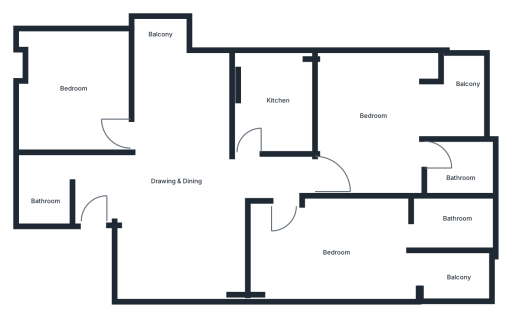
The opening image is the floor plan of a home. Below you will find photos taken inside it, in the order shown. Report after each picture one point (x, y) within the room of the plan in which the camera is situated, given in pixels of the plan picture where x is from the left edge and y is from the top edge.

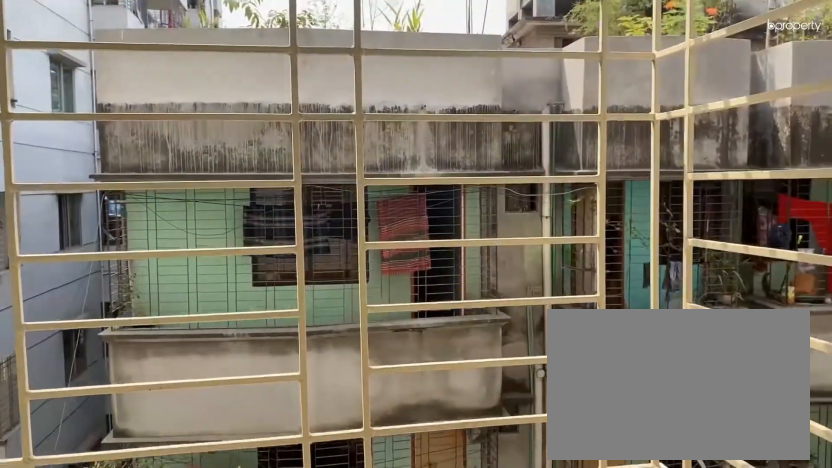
(159, 36)
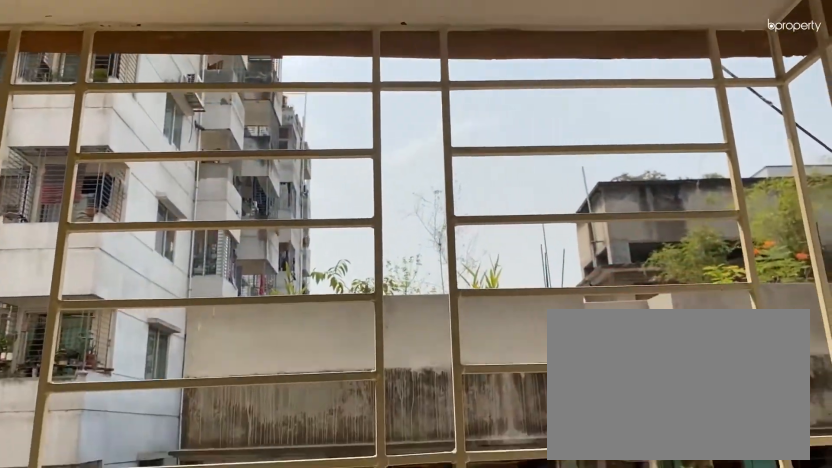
(159, 36)
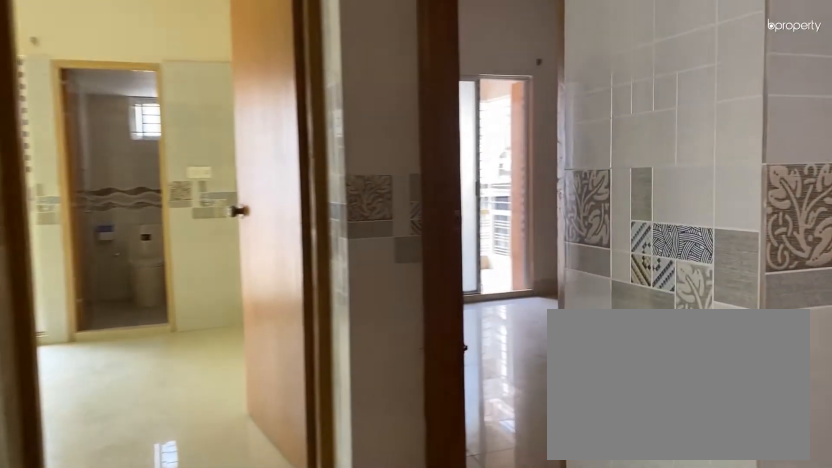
(196, 172)
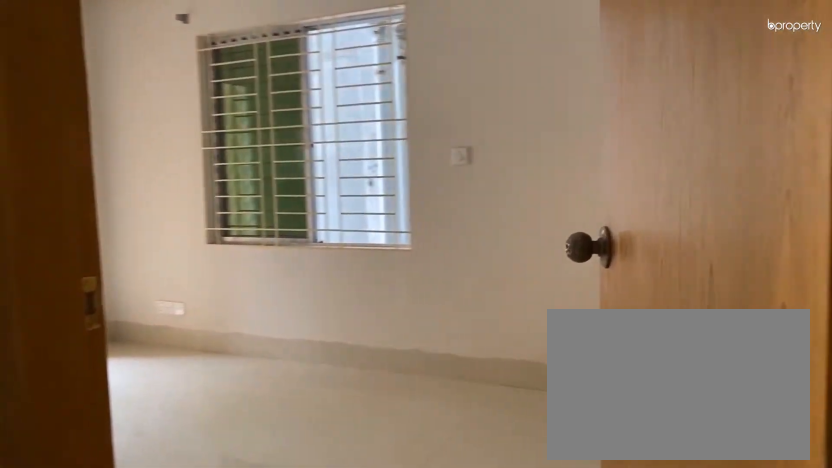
(283, 223)
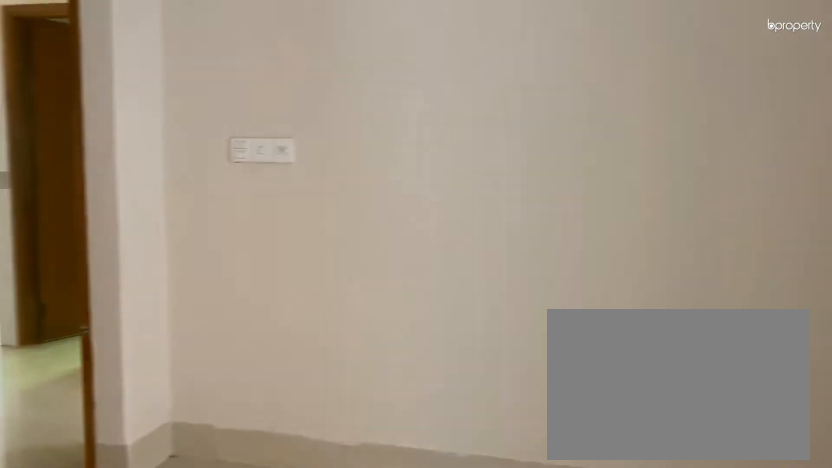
(358, 250)
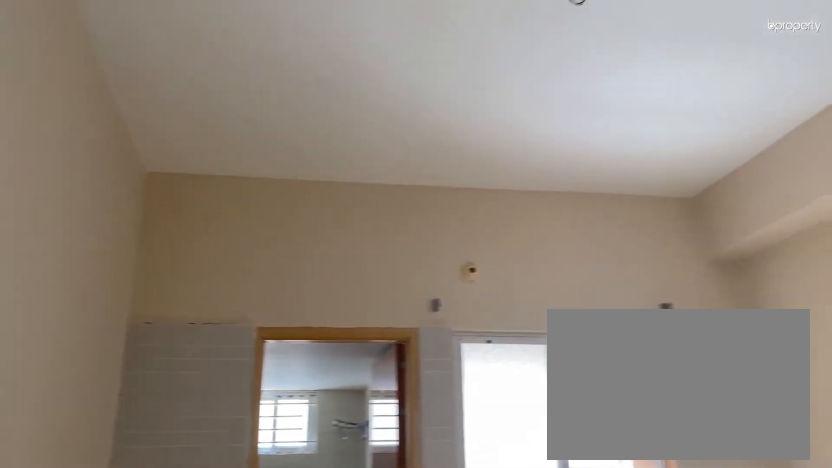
(358, 250)
